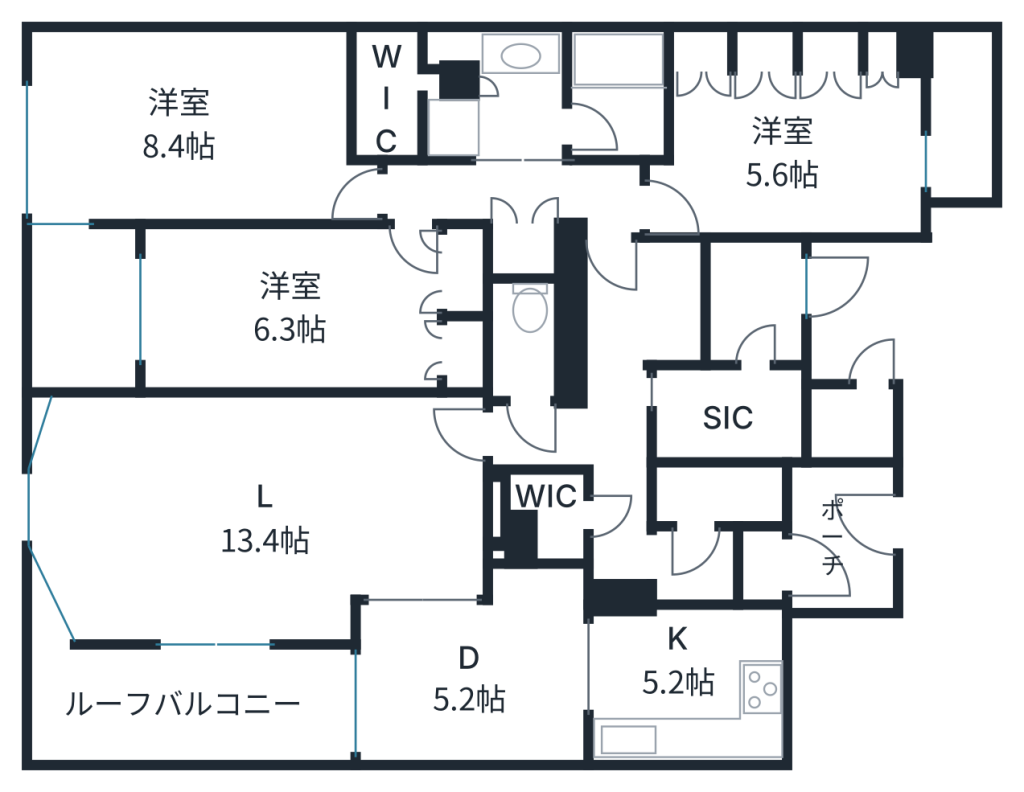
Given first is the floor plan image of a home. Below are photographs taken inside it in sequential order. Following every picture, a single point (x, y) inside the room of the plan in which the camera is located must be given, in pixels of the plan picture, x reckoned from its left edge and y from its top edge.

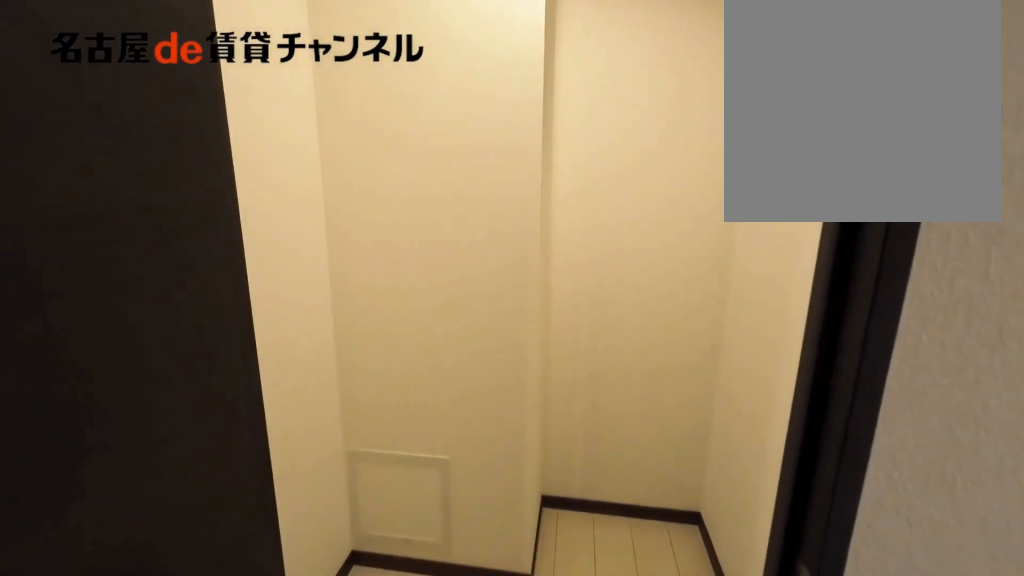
(553, 514)
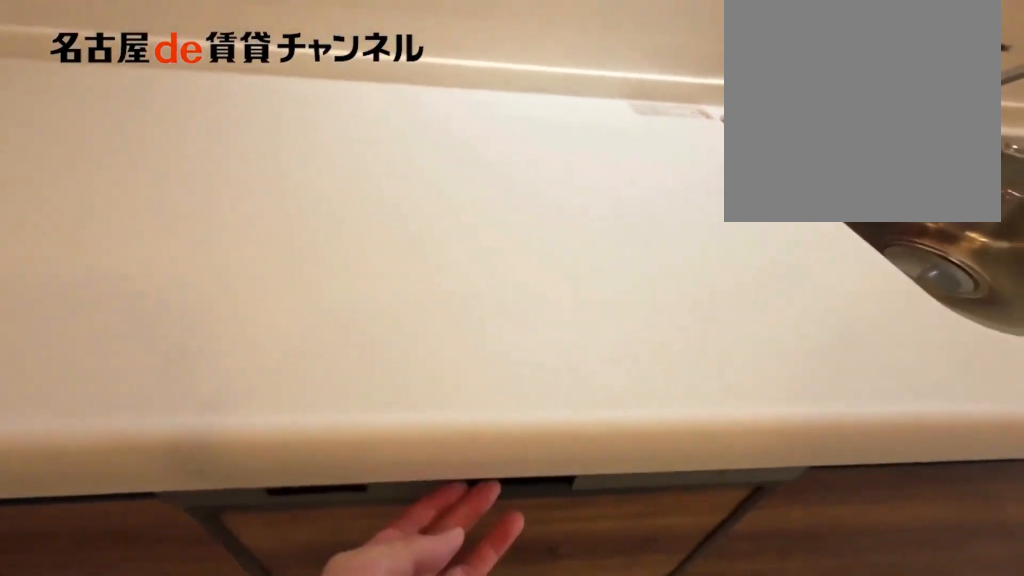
(688, 684)
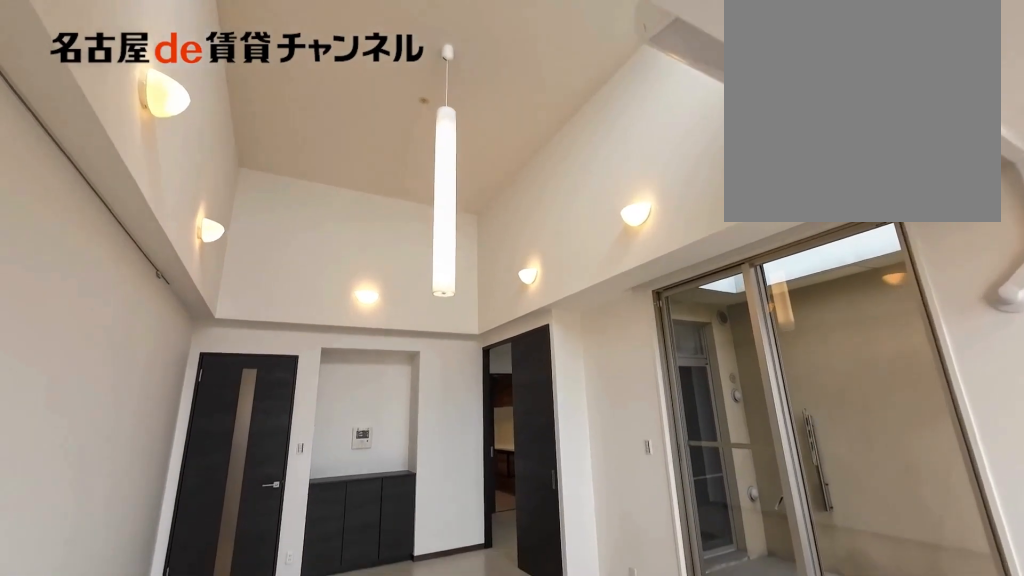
(256, 511)
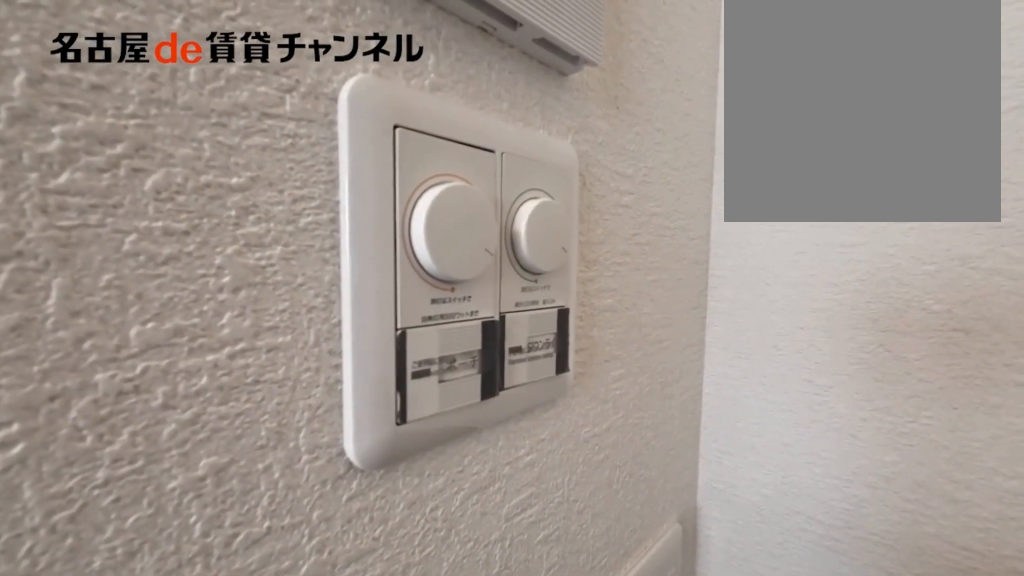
(256, 511)
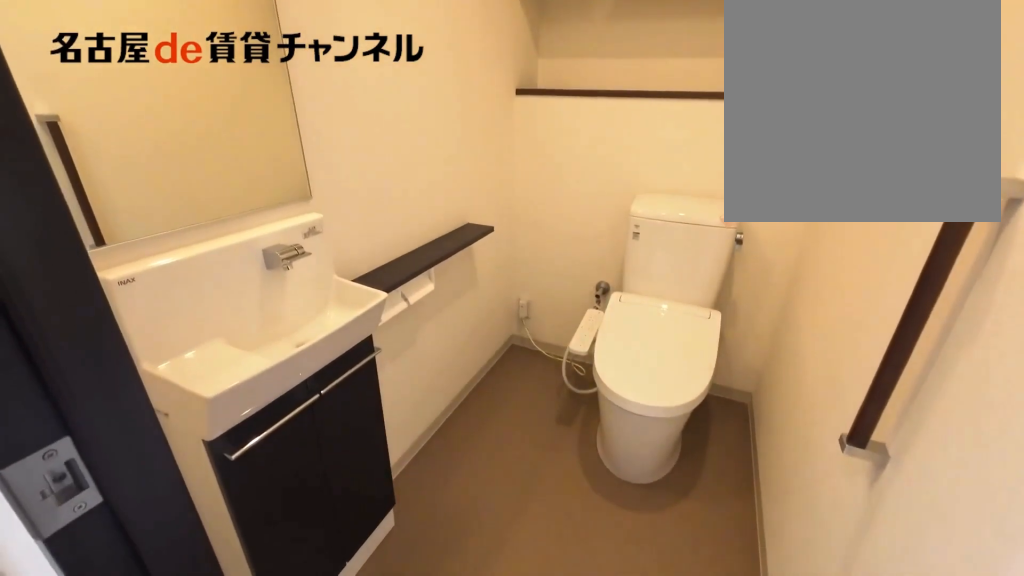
(523, 341)
